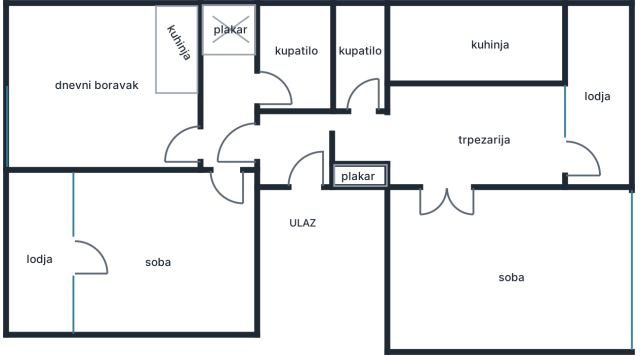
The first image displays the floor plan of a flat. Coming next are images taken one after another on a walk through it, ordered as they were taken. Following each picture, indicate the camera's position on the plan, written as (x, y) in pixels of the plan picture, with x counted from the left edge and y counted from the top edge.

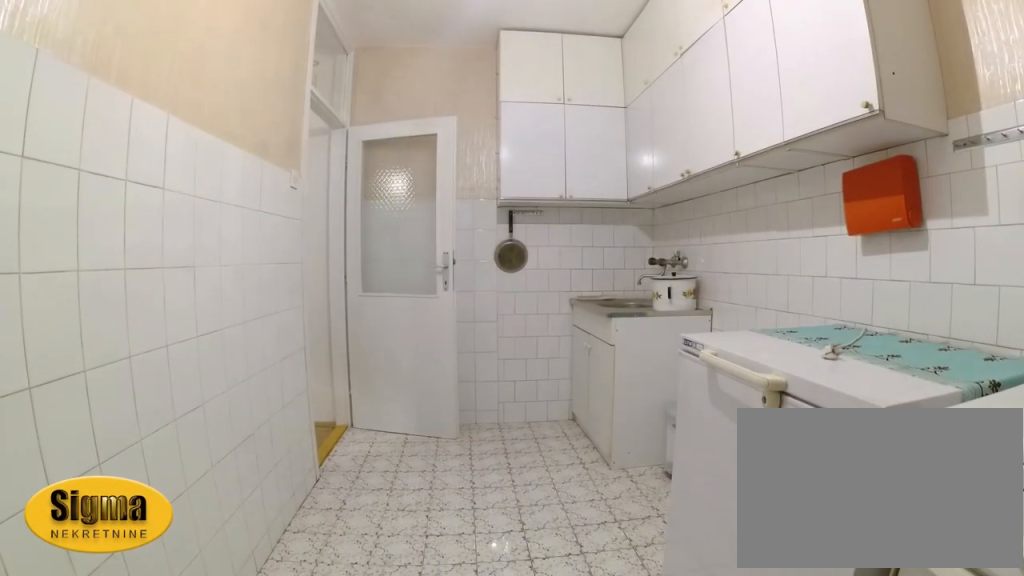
(546, 50)
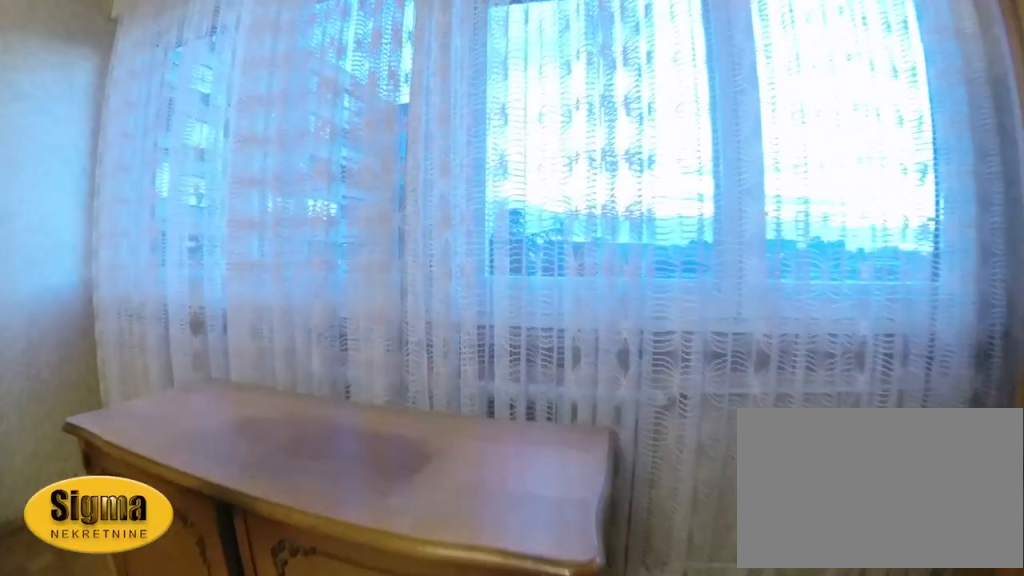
(542, 306)
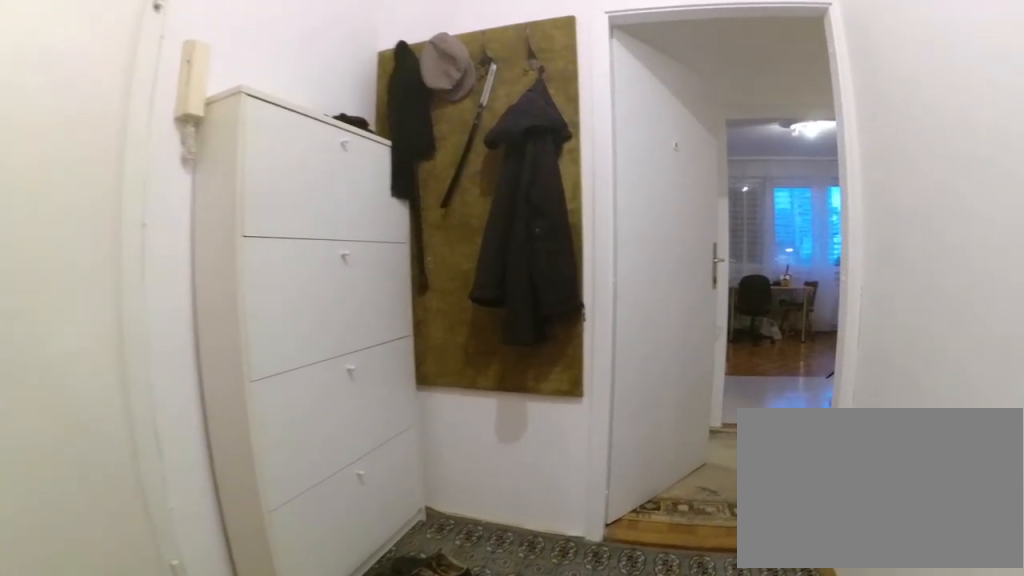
(327, 149)
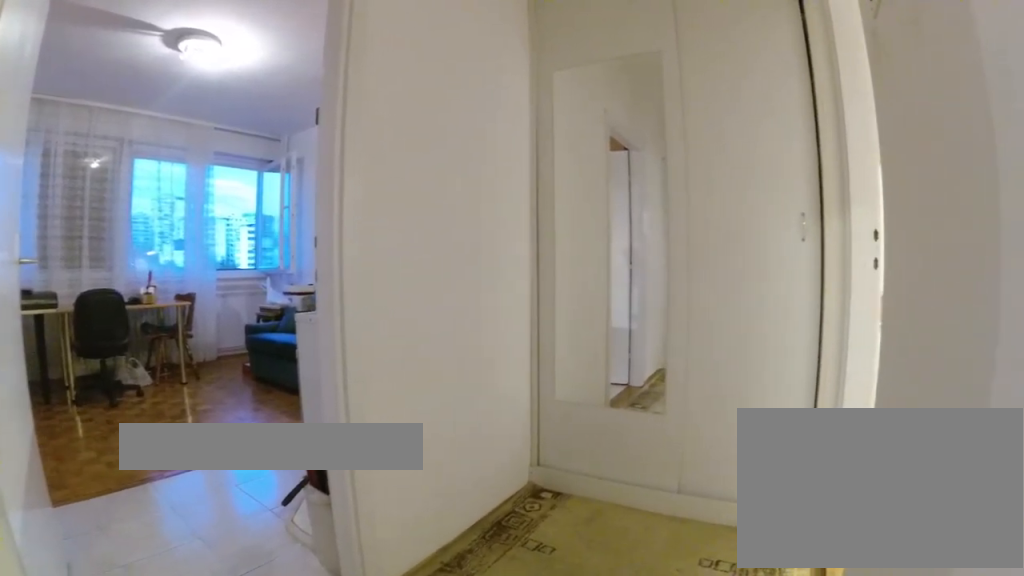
(254, 148)
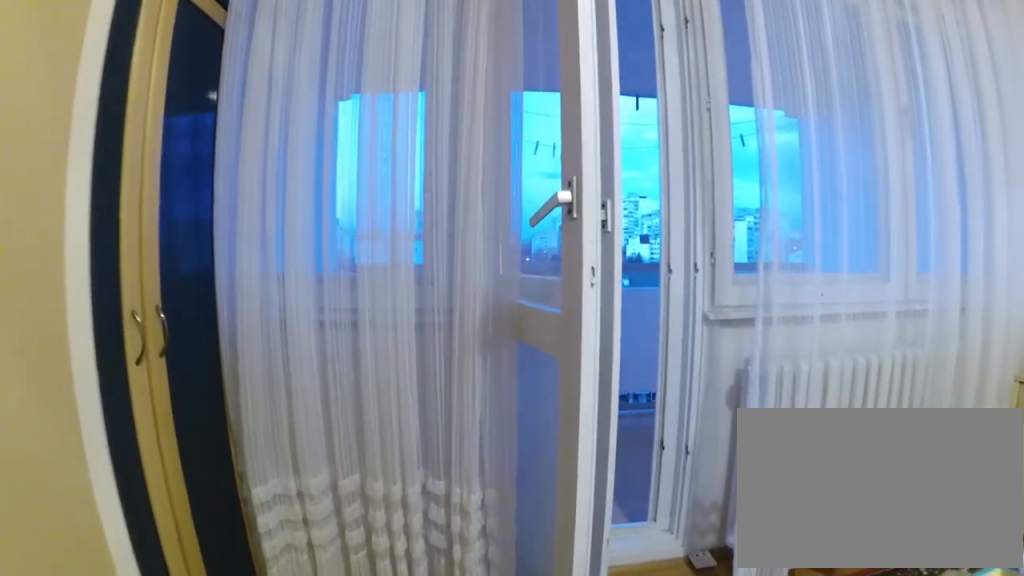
(178, 273)
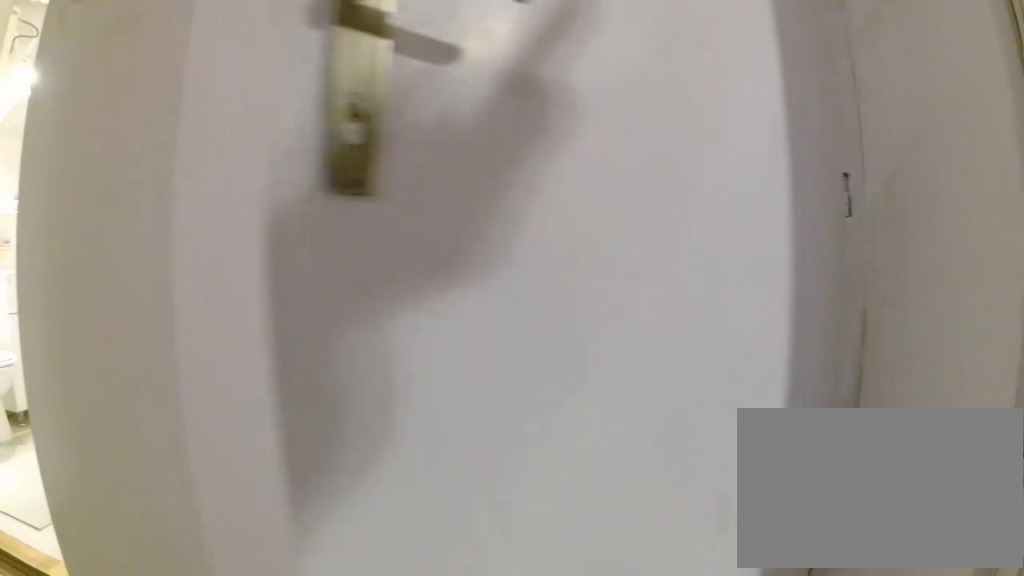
(219, 157)
